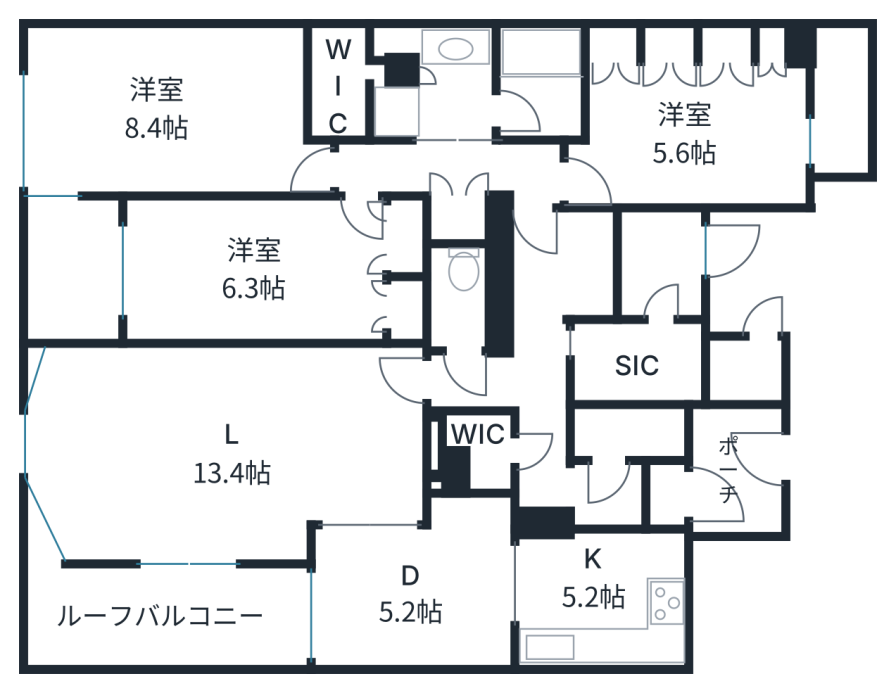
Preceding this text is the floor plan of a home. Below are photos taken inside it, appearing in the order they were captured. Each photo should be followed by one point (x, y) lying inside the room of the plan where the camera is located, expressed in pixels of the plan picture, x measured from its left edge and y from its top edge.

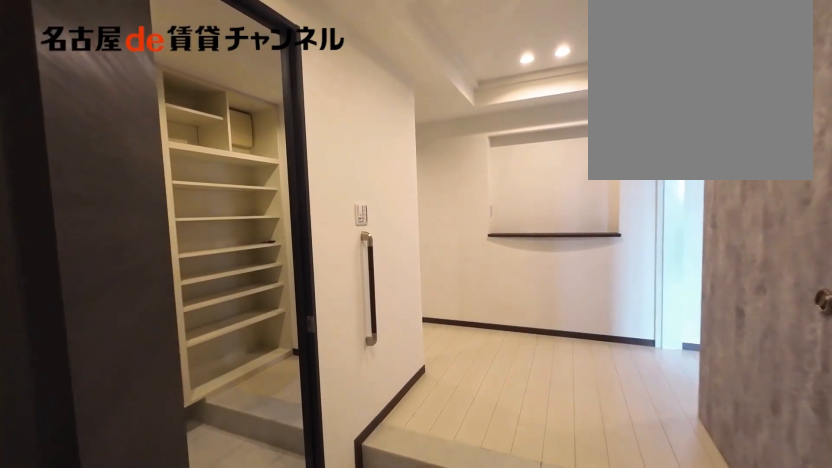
(659, 264)
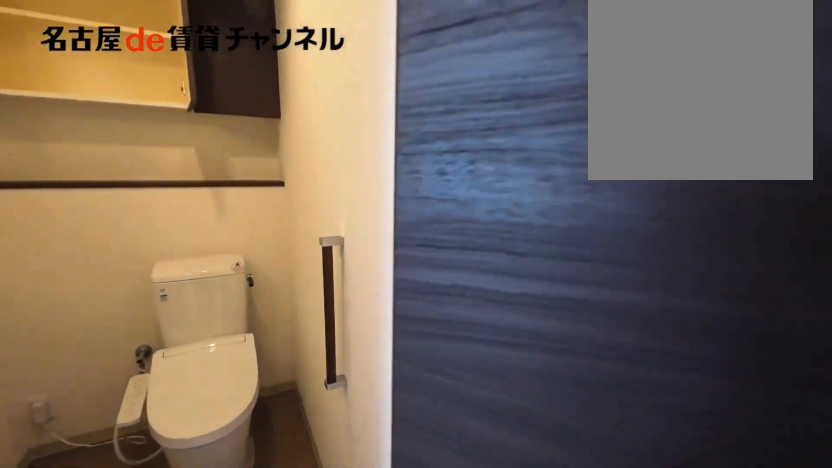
(457, 299)
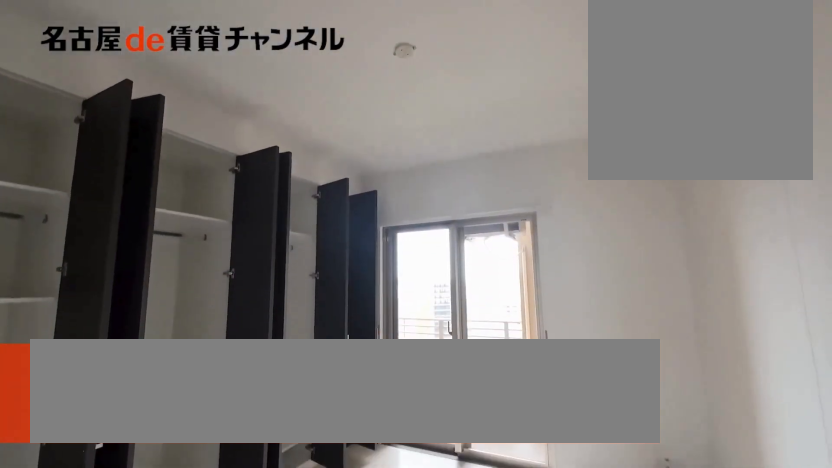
(692, 134)
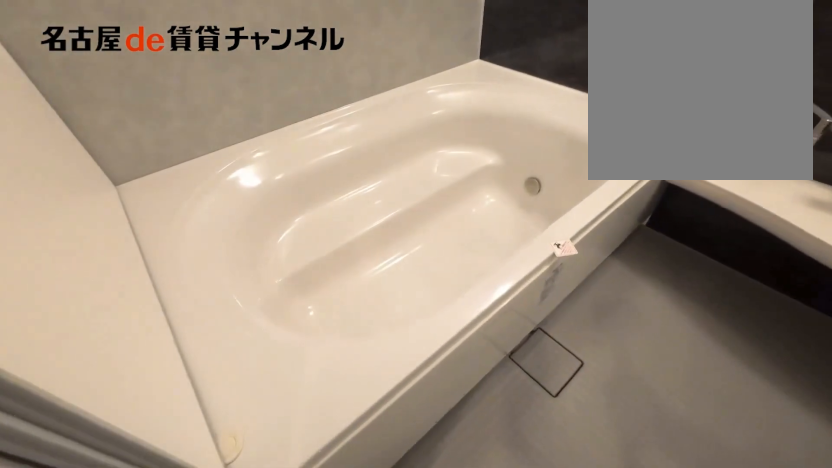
(540, 83)
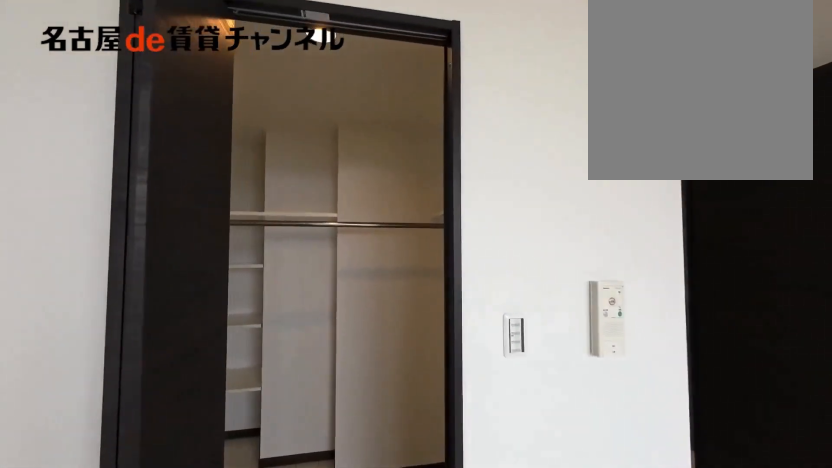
(175, 113)
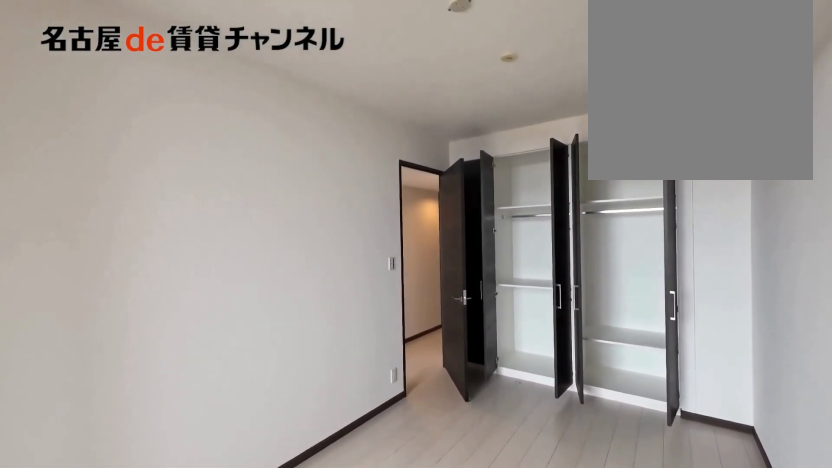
(273, 269)
